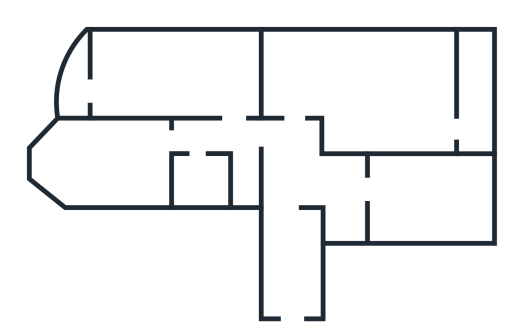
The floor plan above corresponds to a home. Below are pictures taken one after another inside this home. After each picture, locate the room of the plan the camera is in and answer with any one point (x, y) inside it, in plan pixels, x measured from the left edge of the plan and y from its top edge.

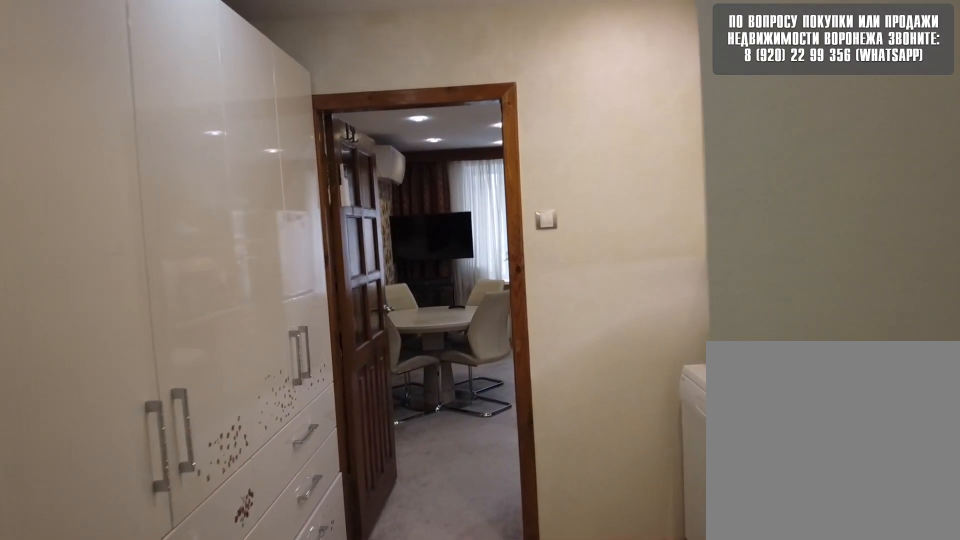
(295, 186)
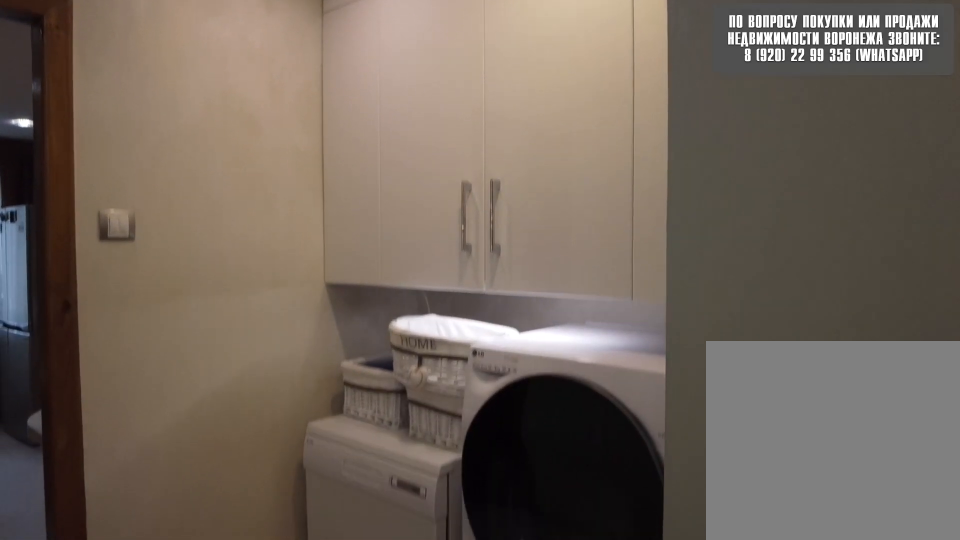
(350, 191)
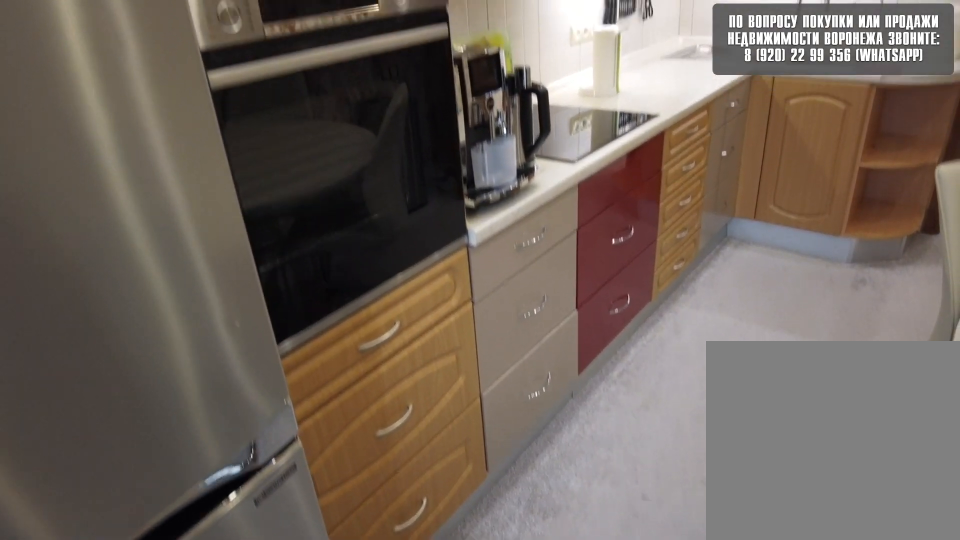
(409, 199)
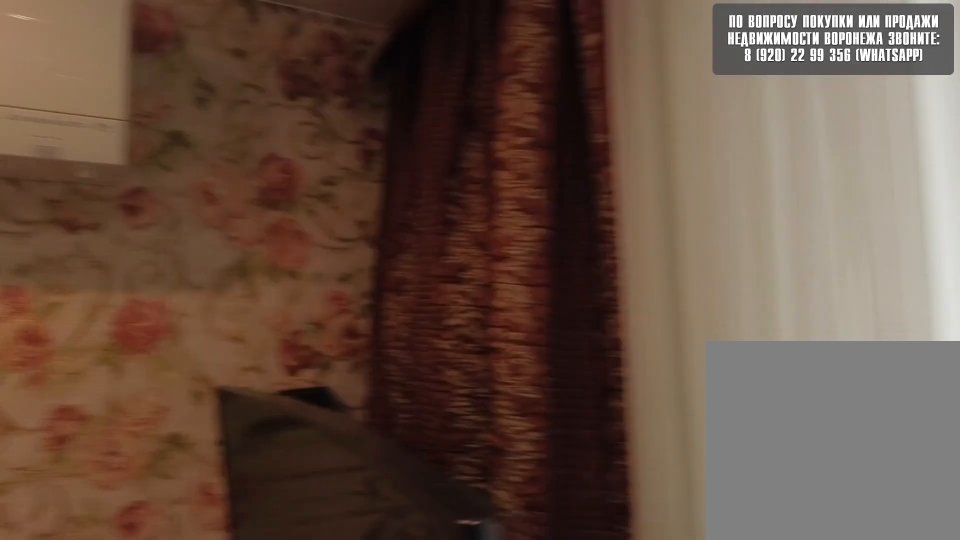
(409, 199)
